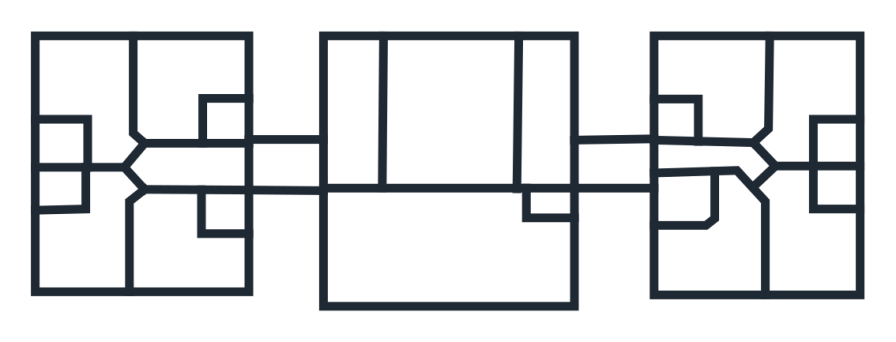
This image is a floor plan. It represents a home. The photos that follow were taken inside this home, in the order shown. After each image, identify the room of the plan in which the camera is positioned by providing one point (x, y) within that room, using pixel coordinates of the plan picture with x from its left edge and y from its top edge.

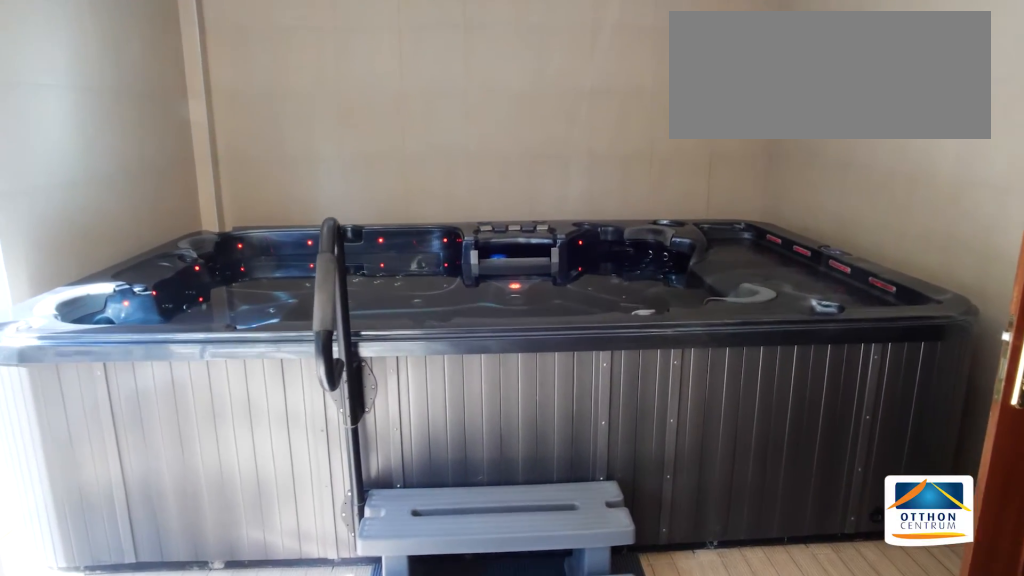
(443, 248)
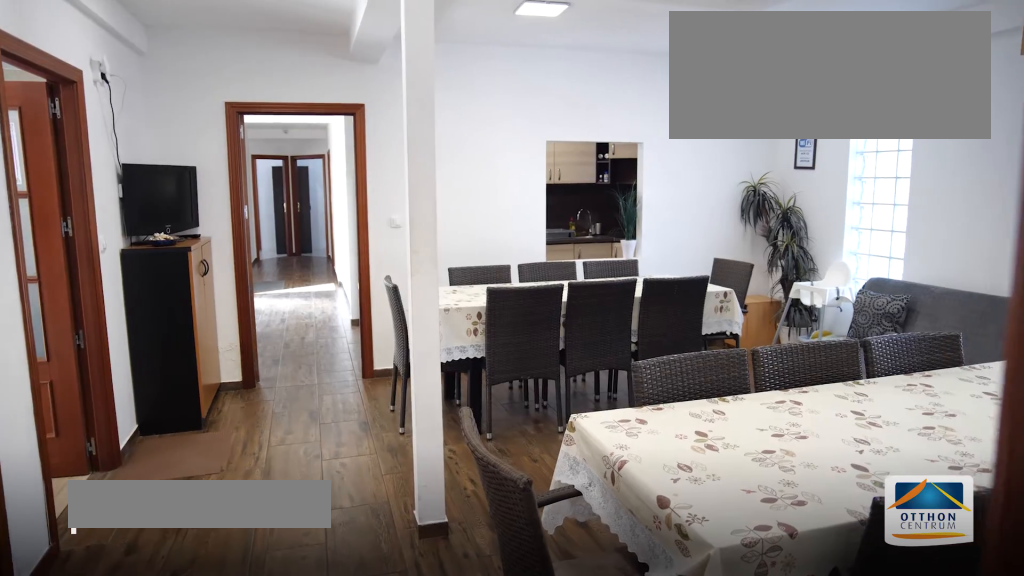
(504, 121)
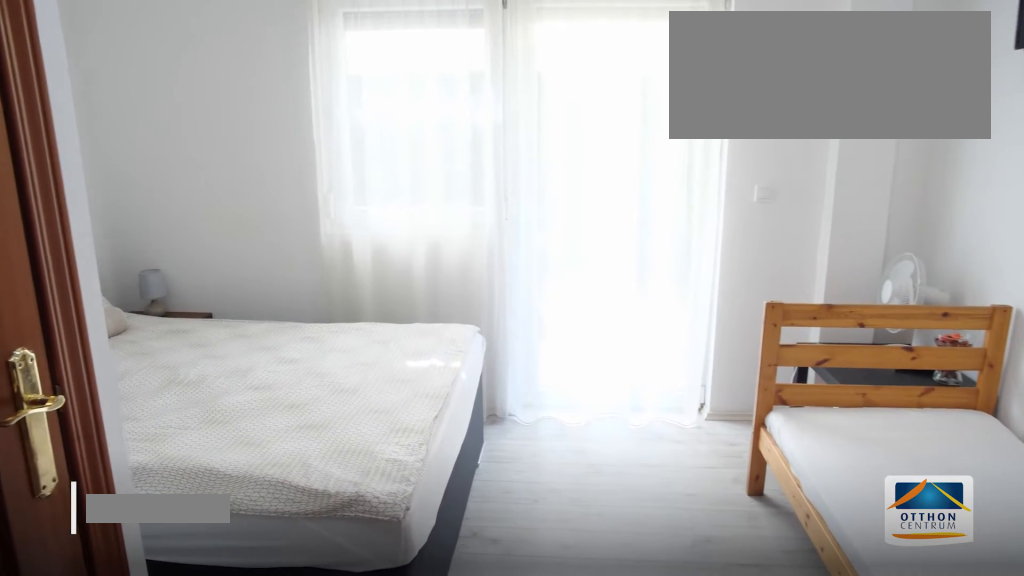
(165, 246)
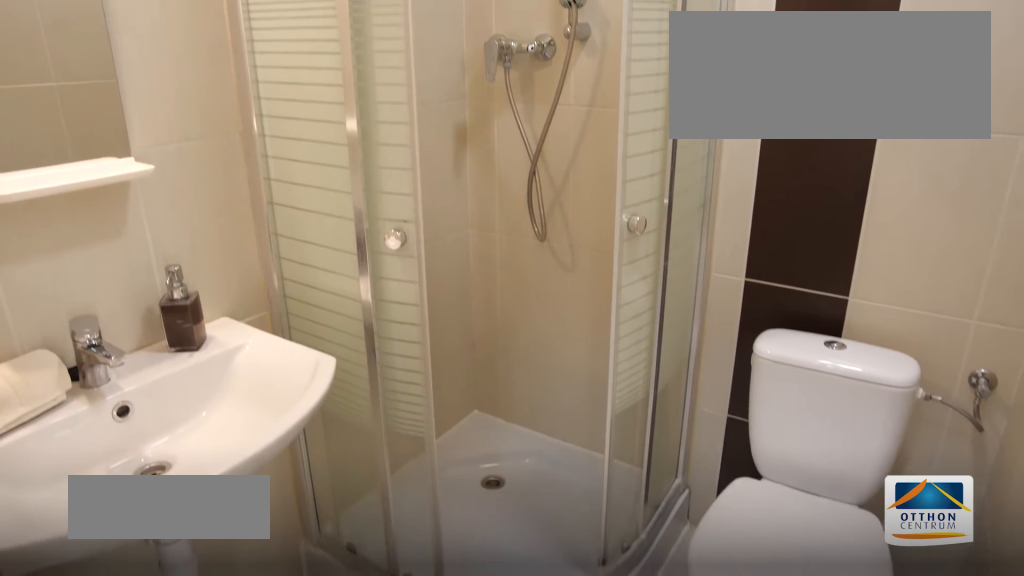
(224, 213)
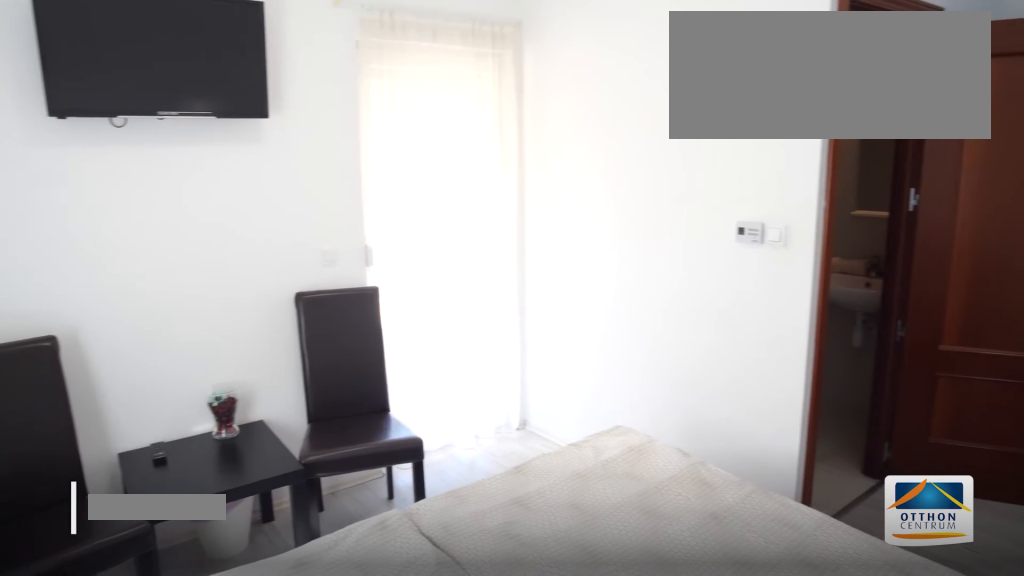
(86, 243)
